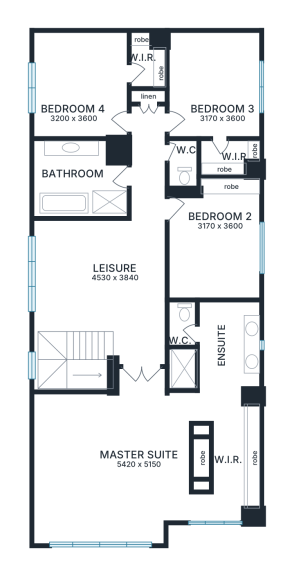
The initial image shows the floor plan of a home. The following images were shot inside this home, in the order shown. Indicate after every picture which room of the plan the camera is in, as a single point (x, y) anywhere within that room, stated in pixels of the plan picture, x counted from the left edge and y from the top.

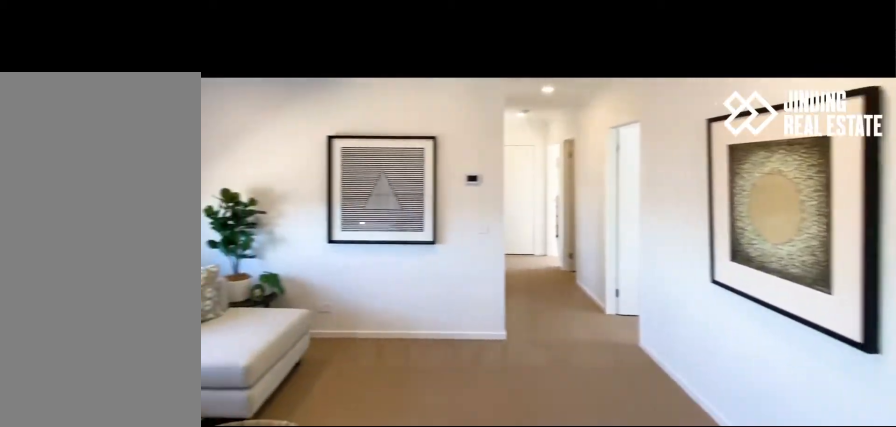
(98, 305)
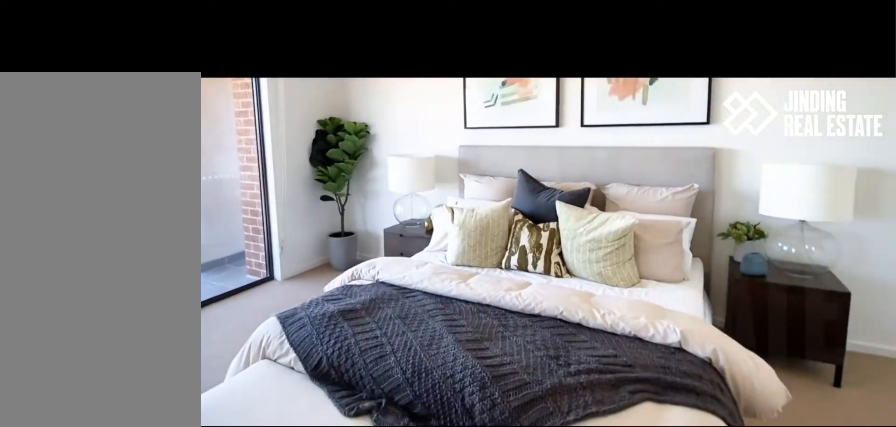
(145, 447)
